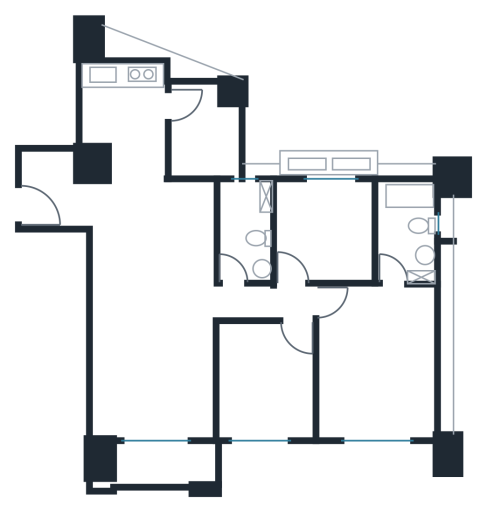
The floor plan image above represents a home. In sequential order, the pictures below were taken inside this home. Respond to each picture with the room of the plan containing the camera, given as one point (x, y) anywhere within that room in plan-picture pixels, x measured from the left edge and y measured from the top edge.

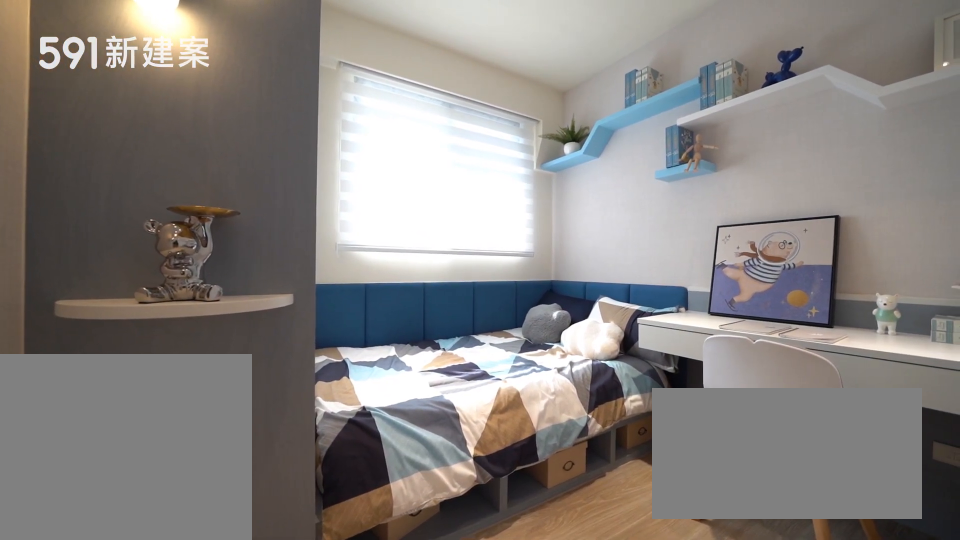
(327, 230)
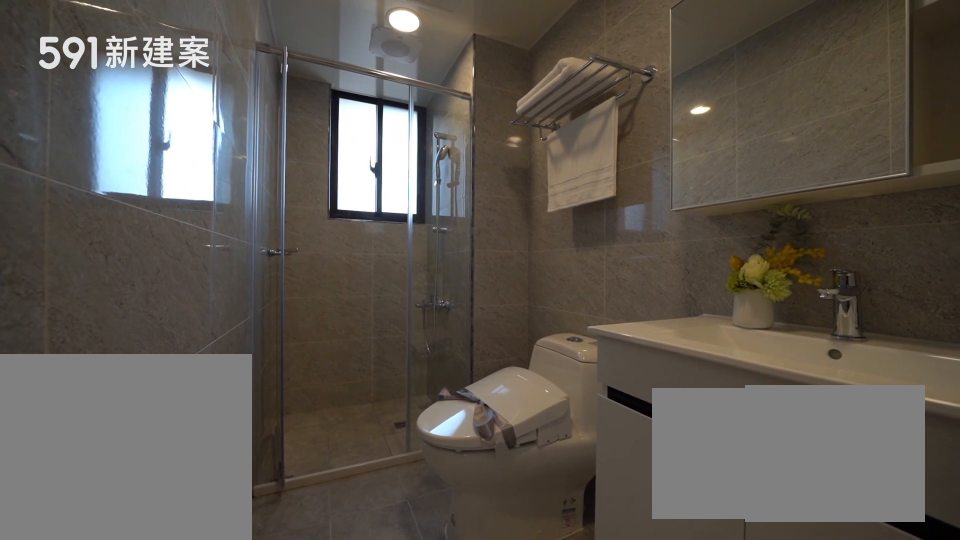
(246, 232)
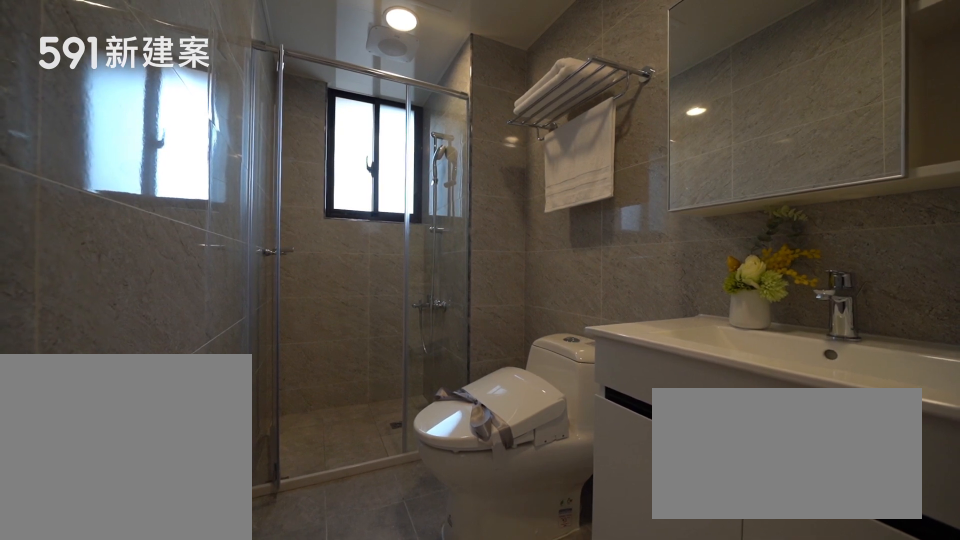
(246, 232)
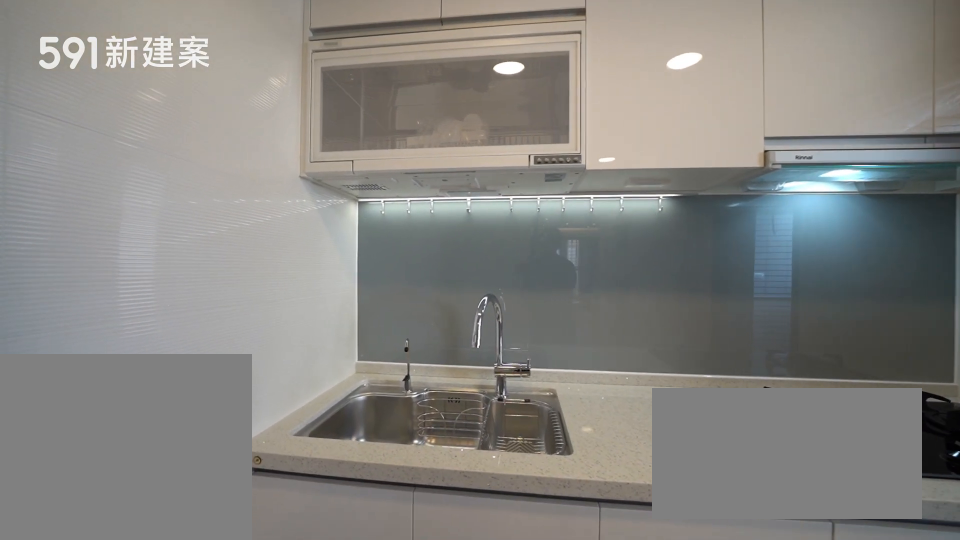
(124, 111)
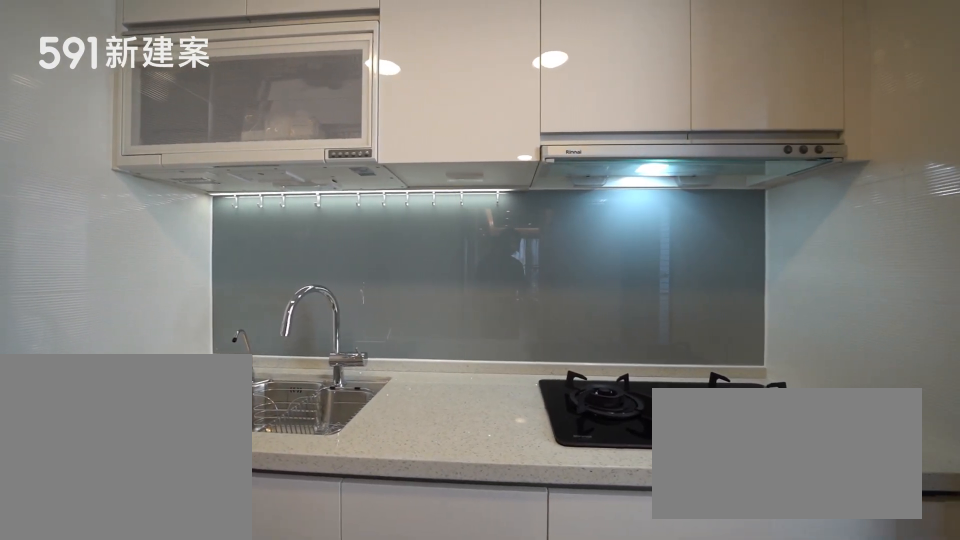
(124, 111)
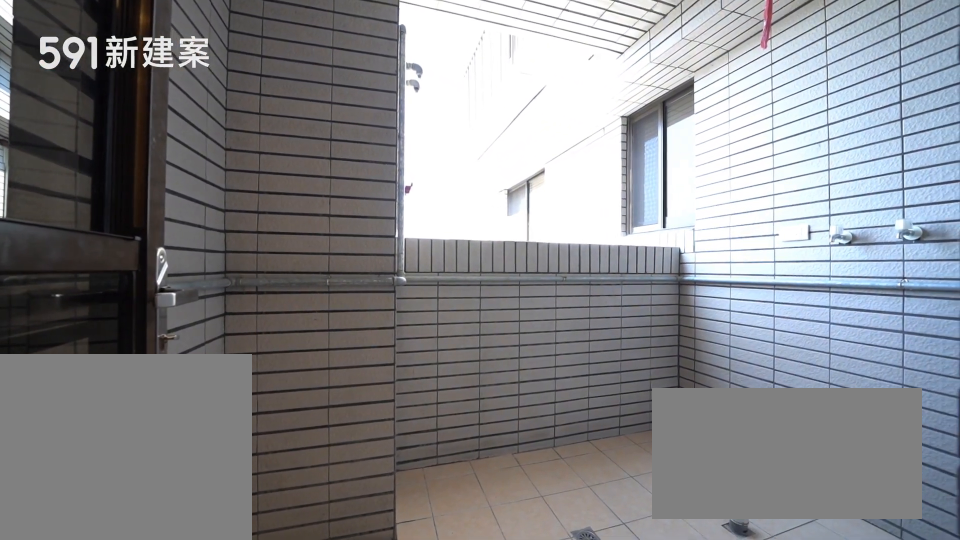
(206, 133)
